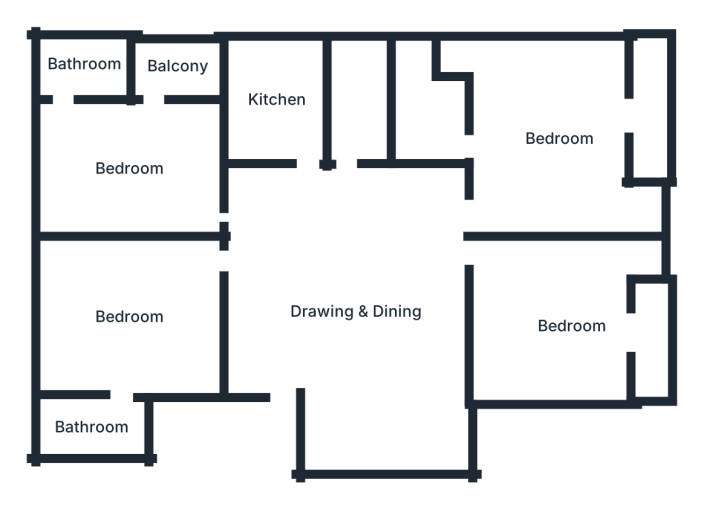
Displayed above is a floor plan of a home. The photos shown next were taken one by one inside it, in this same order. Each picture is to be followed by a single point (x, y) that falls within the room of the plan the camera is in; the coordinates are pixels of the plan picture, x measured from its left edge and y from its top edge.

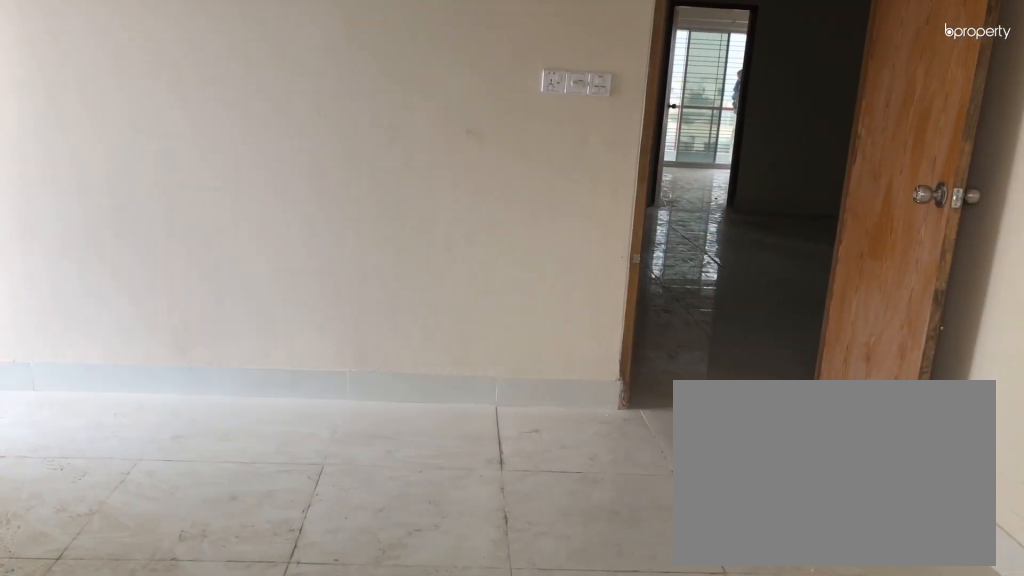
(131, 168)
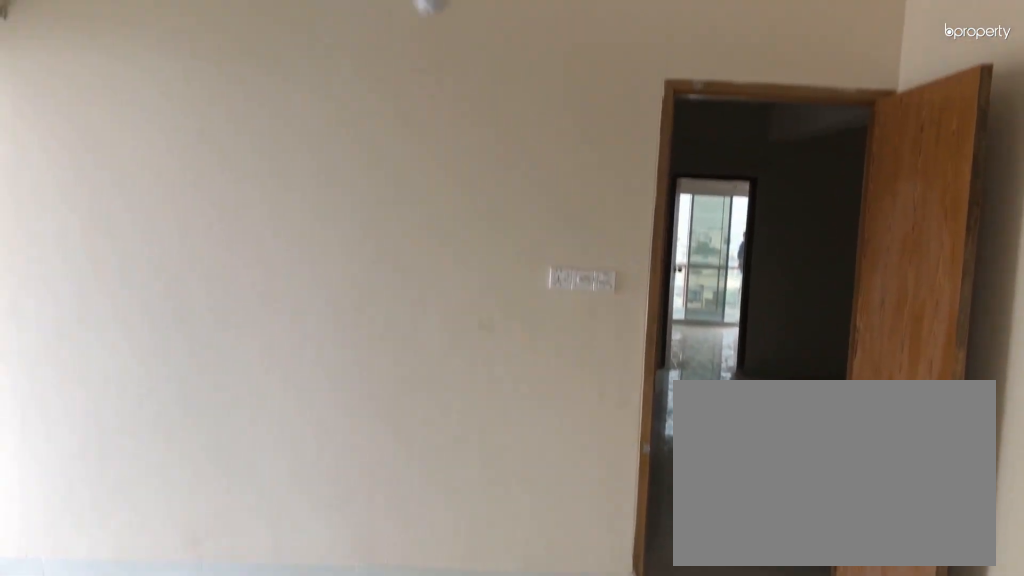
(131, 168)
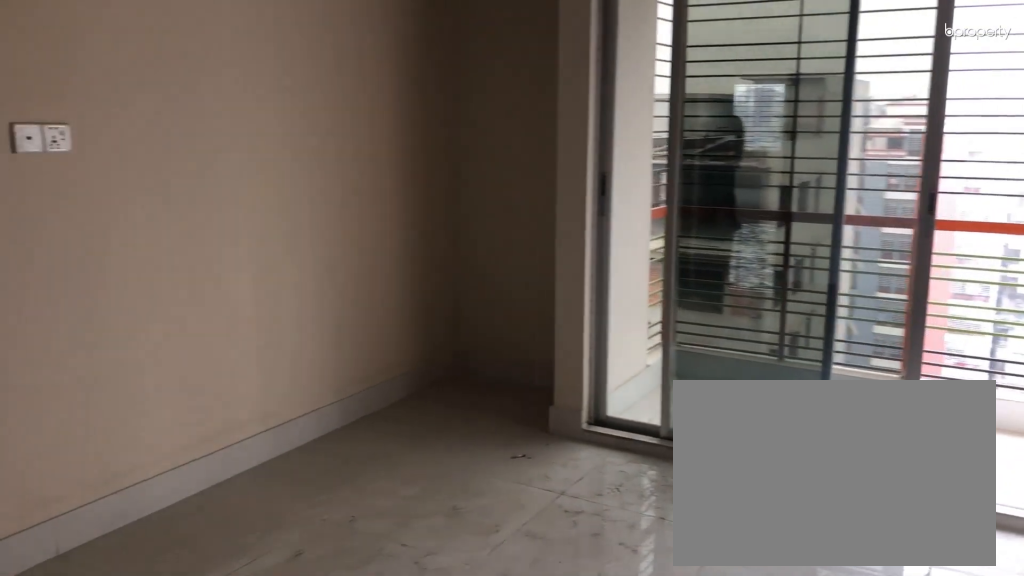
(570, 322)
